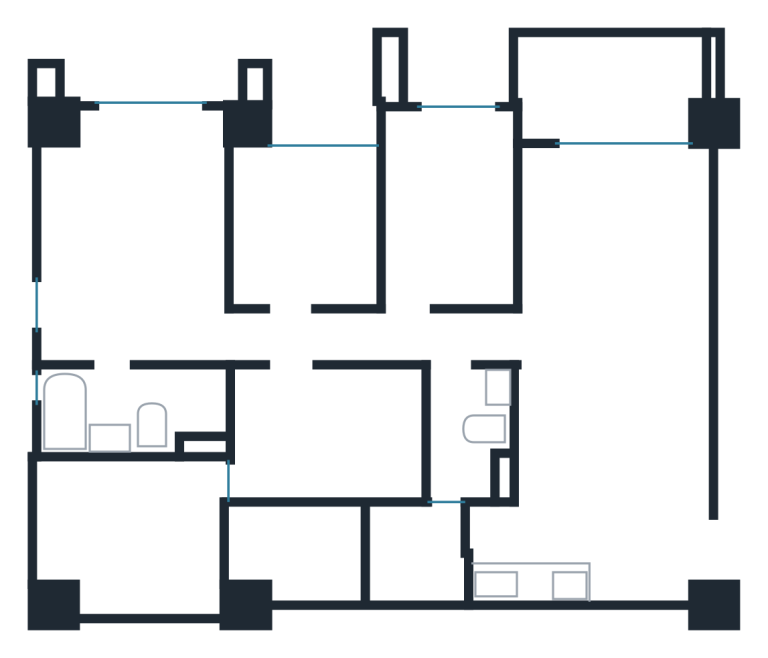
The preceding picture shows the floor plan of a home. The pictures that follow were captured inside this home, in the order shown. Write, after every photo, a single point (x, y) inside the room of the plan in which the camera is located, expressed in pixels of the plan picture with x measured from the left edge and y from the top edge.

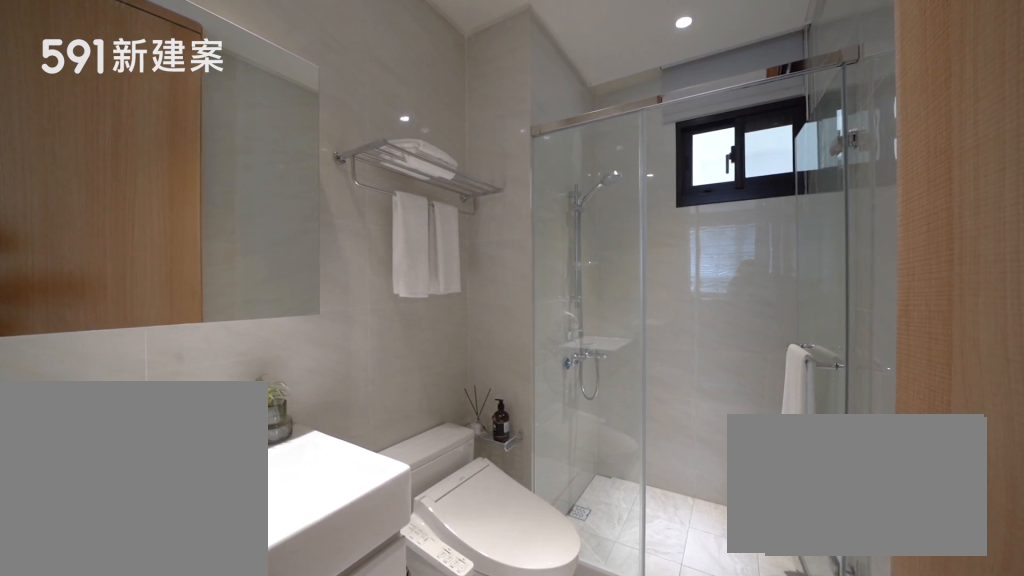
(468, 436)
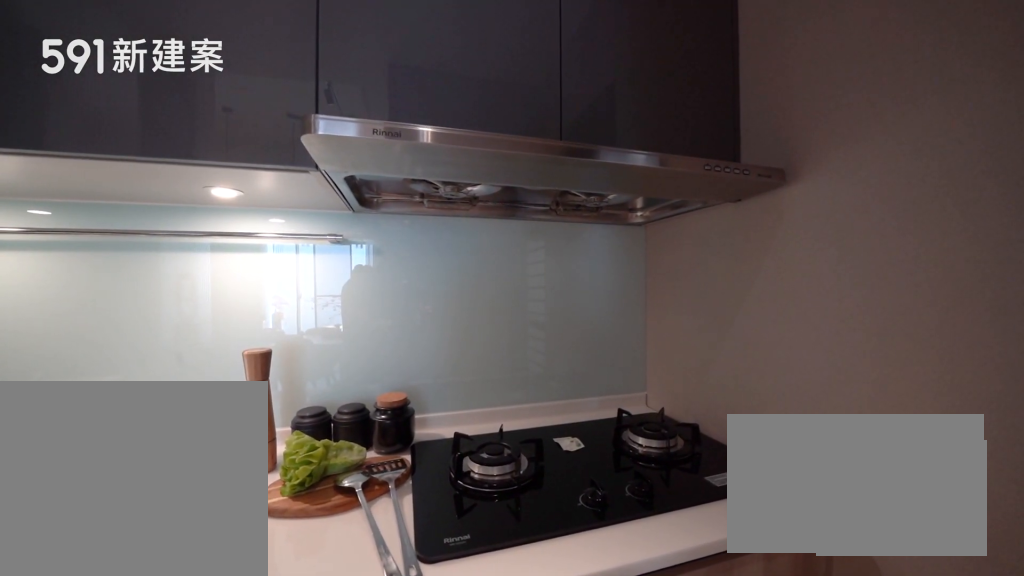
(551, 555)
